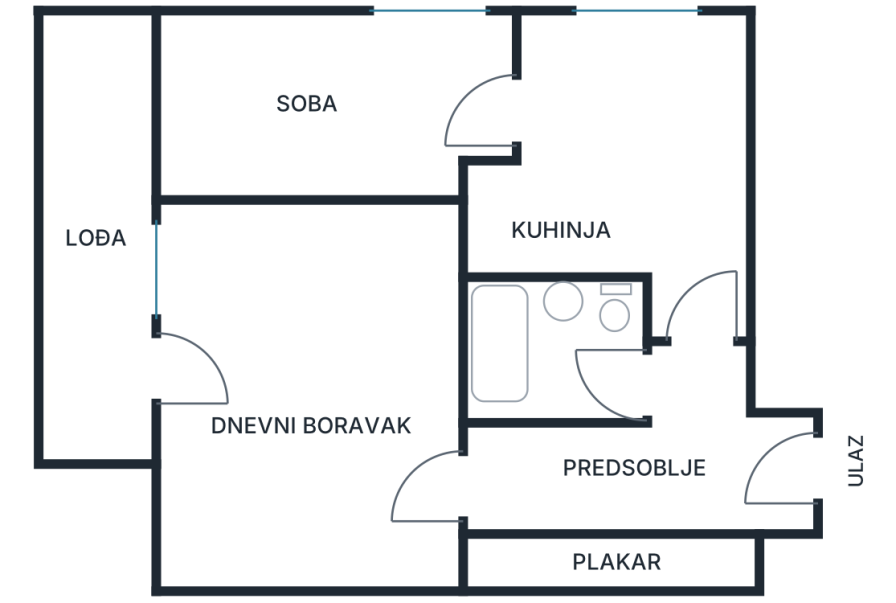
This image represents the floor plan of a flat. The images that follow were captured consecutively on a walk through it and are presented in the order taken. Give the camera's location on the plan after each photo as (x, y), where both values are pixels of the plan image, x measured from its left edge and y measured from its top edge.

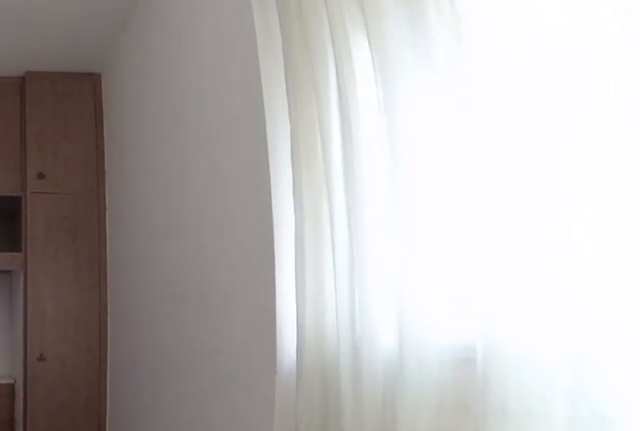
(537, 120)
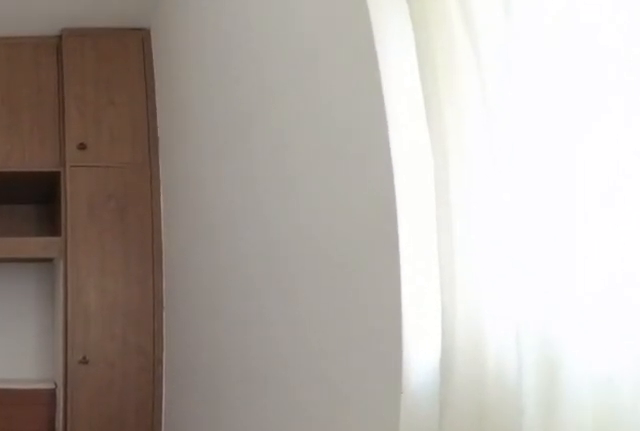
(489, 120)
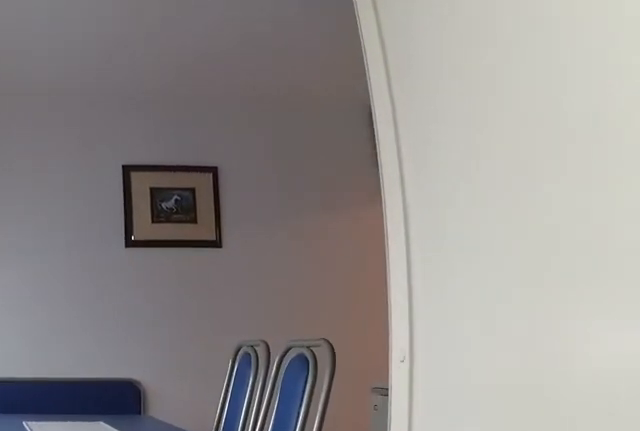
(410, 122)
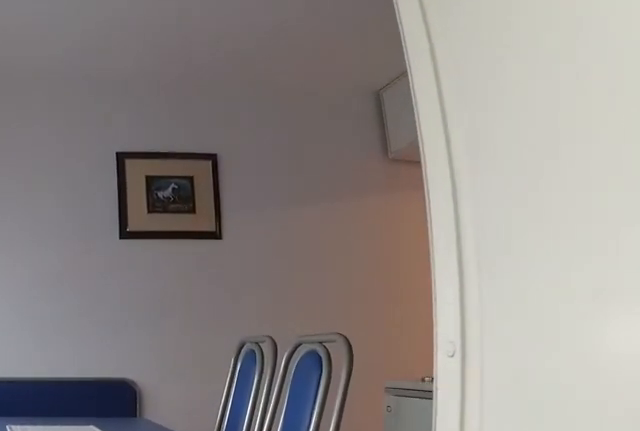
(426, 122)
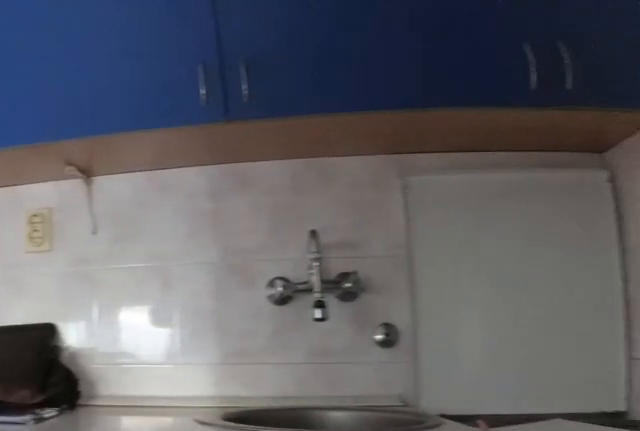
(532, 102)
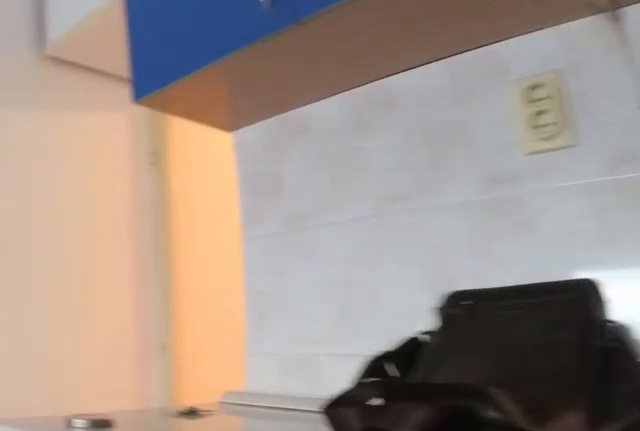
(597, 150)
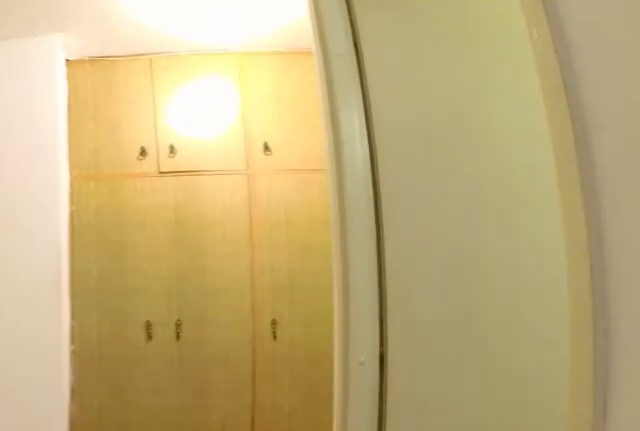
(685, 324)
